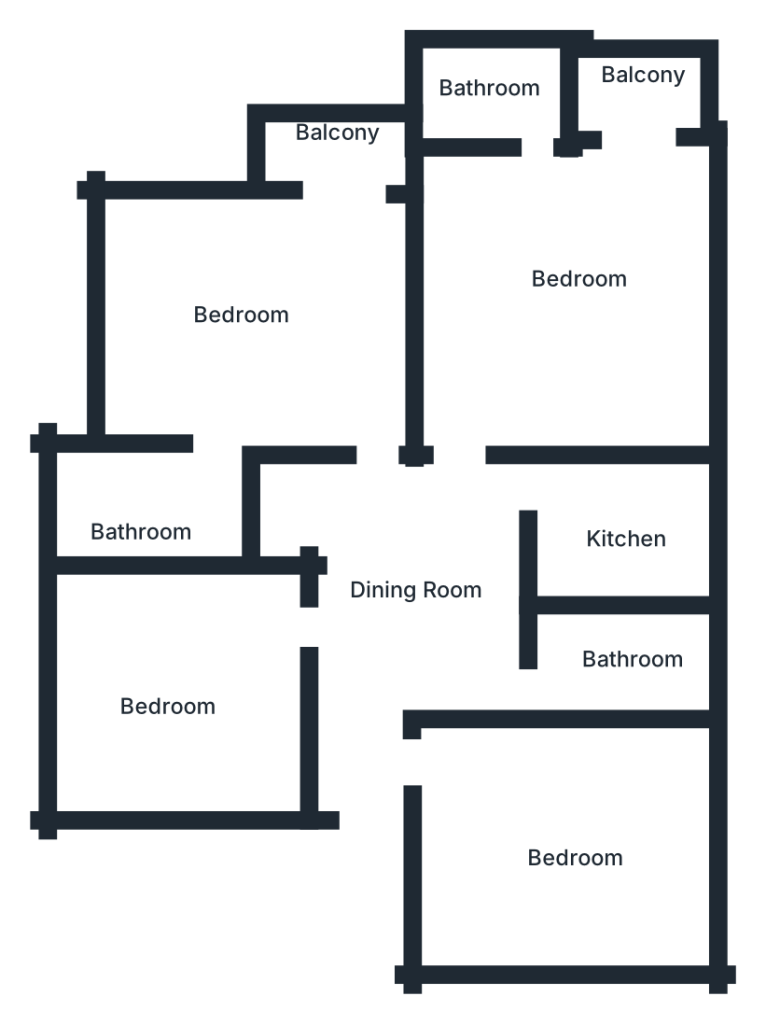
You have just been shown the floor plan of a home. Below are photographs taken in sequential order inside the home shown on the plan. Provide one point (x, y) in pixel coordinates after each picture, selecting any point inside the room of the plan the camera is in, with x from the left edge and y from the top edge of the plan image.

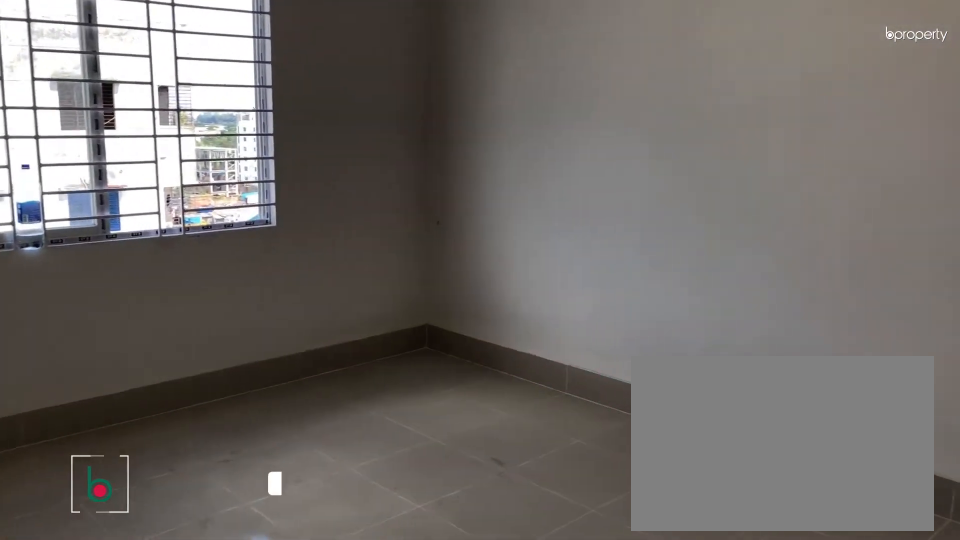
(554, 857)
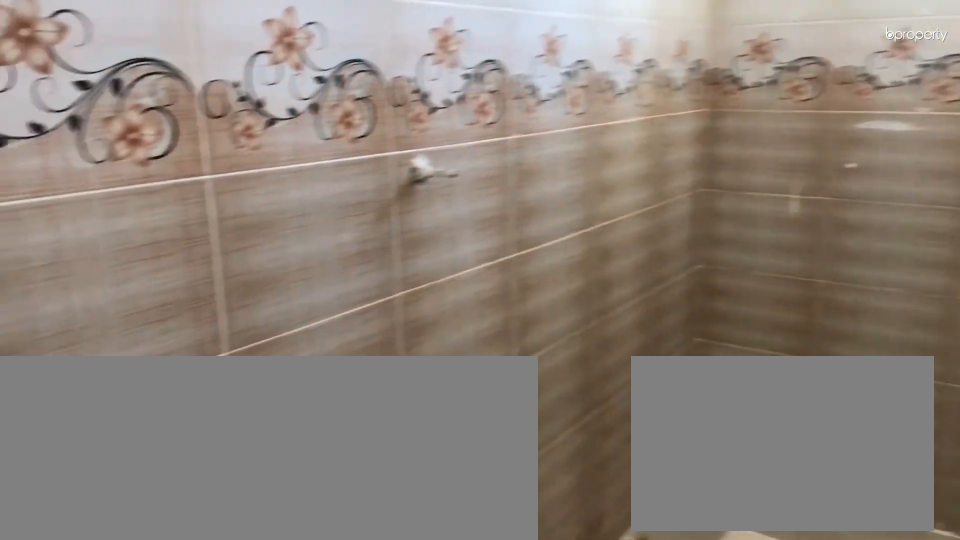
(612, 662)
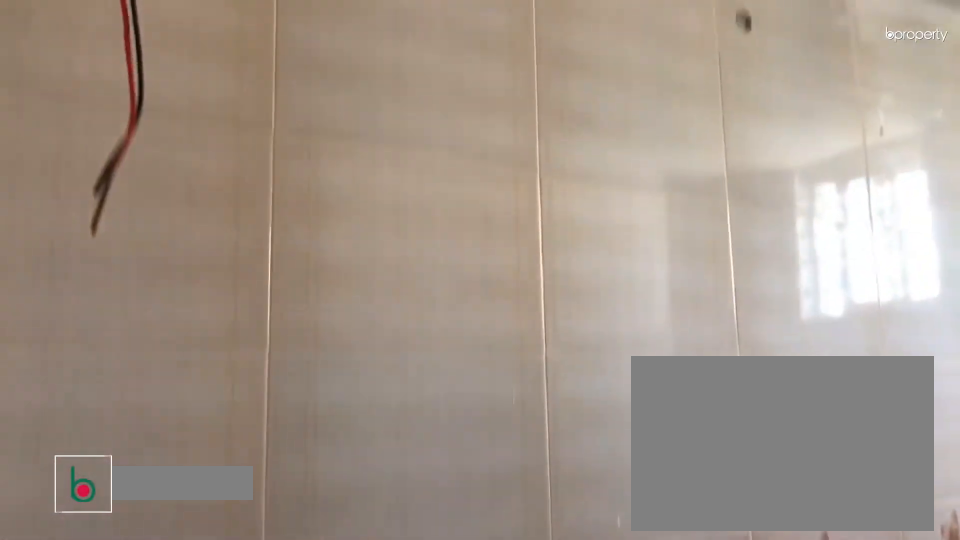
(612, 662)
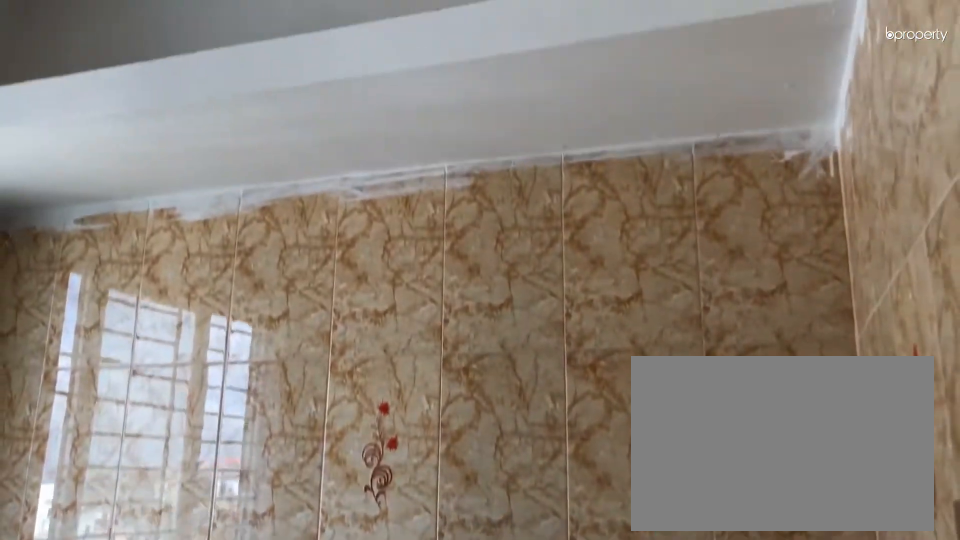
(612, 537)
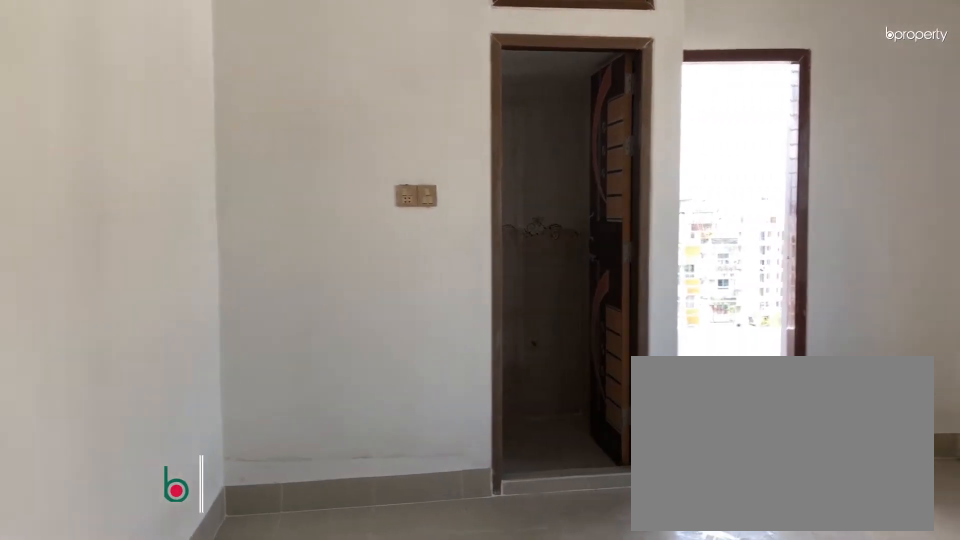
(564, 263)
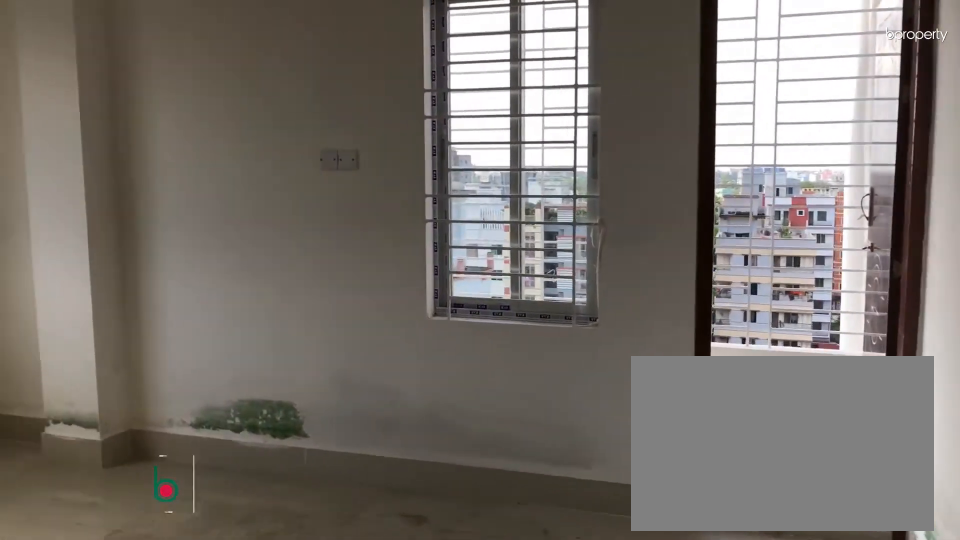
(255, 331)
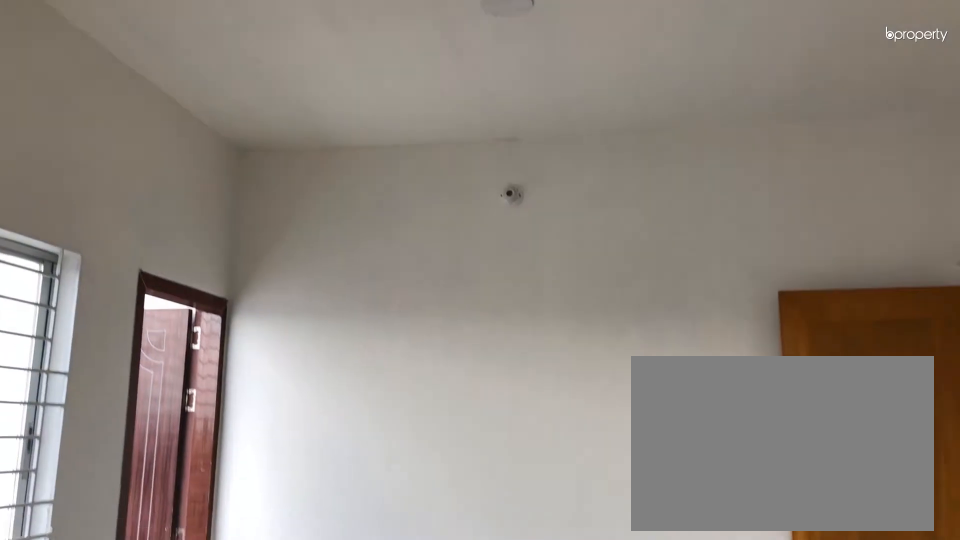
(255, 331)
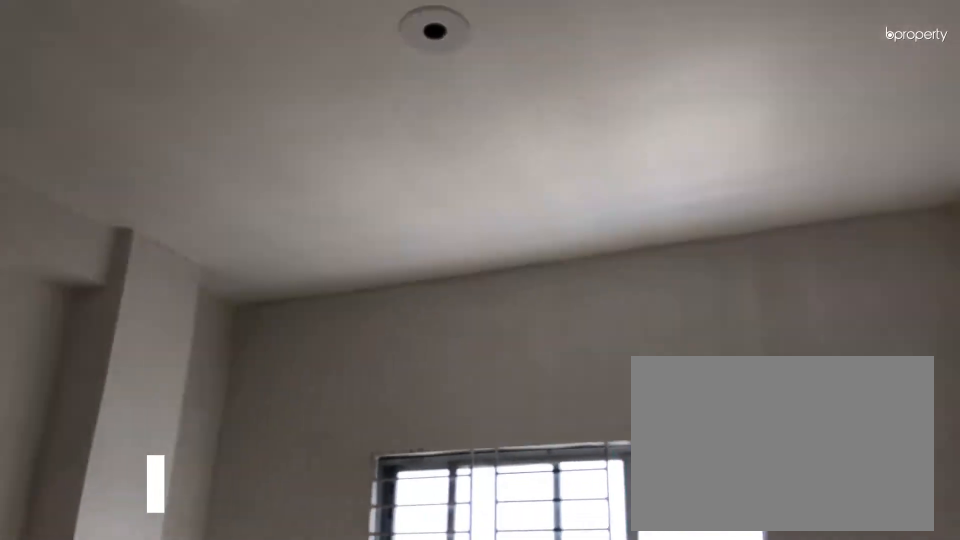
(173, 695)
